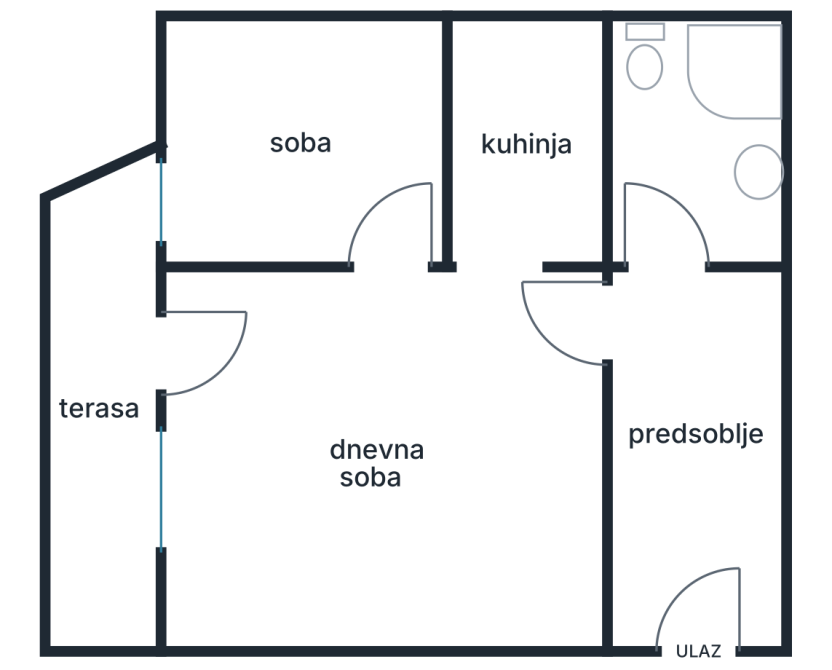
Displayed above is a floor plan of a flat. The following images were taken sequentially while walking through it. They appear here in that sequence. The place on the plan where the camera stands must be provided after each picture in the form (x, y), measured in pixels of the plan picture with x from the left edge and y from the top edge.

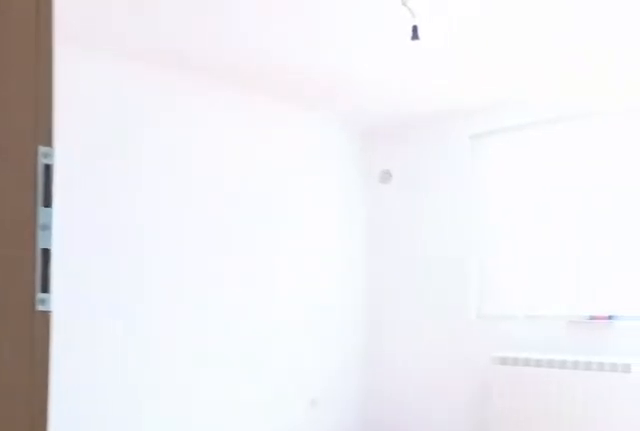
(678, 291)
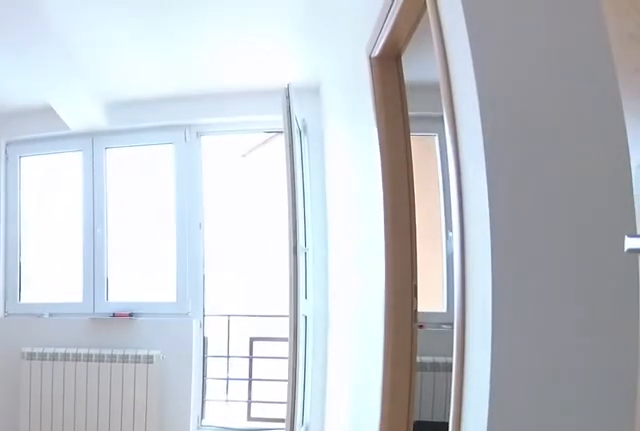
(637, 327)
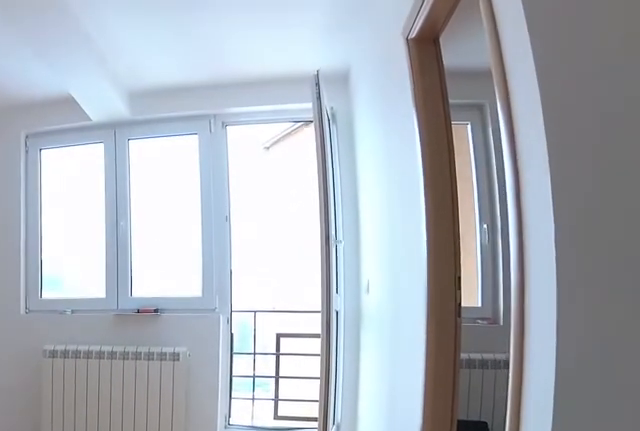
(587, 327)
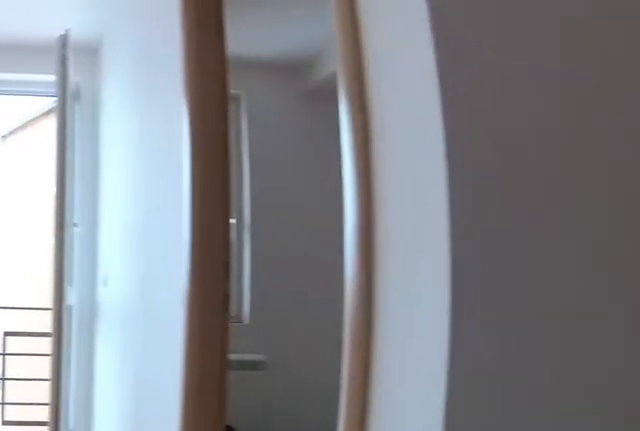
(533, 309)
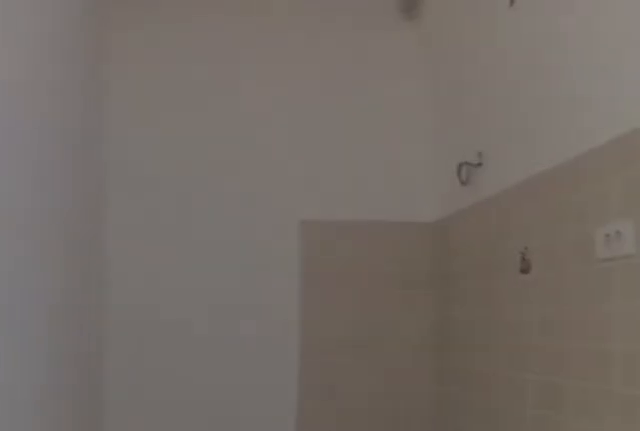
(519, 300)
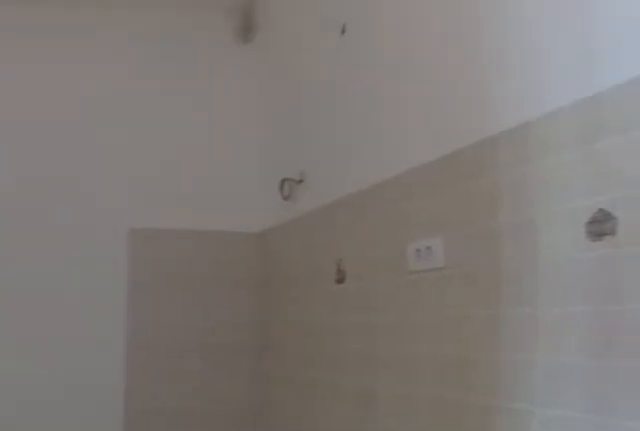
(515, 292)
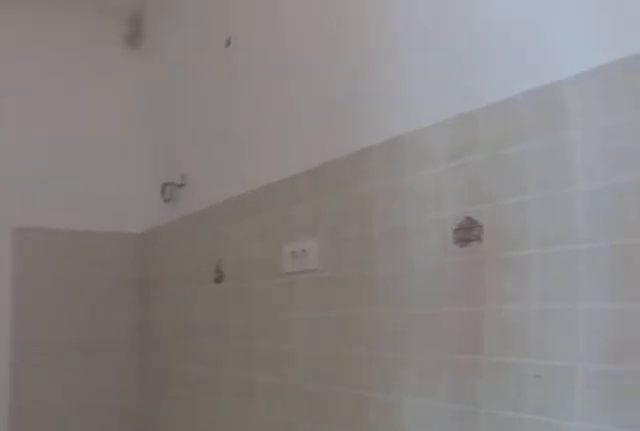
(515, 283)
